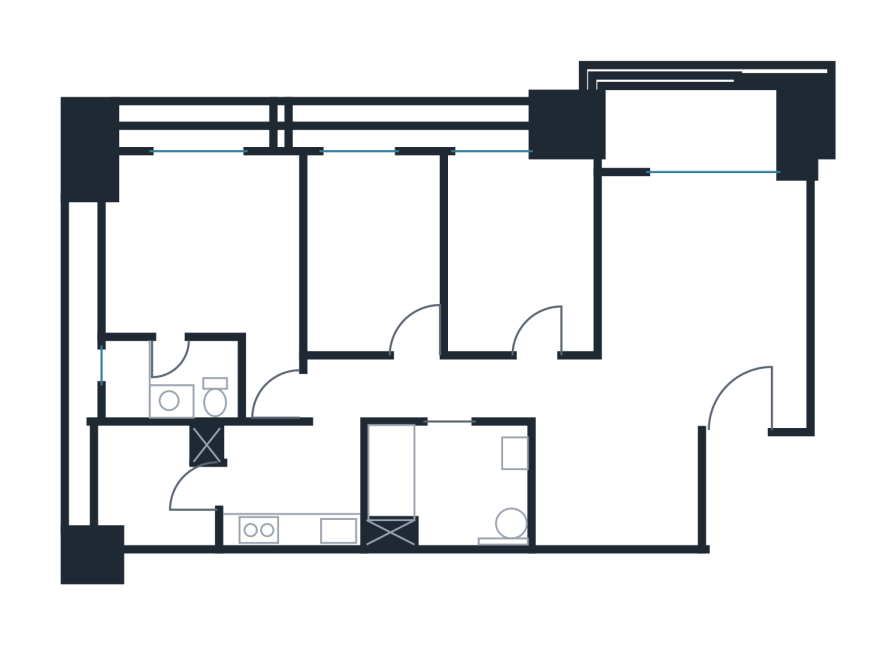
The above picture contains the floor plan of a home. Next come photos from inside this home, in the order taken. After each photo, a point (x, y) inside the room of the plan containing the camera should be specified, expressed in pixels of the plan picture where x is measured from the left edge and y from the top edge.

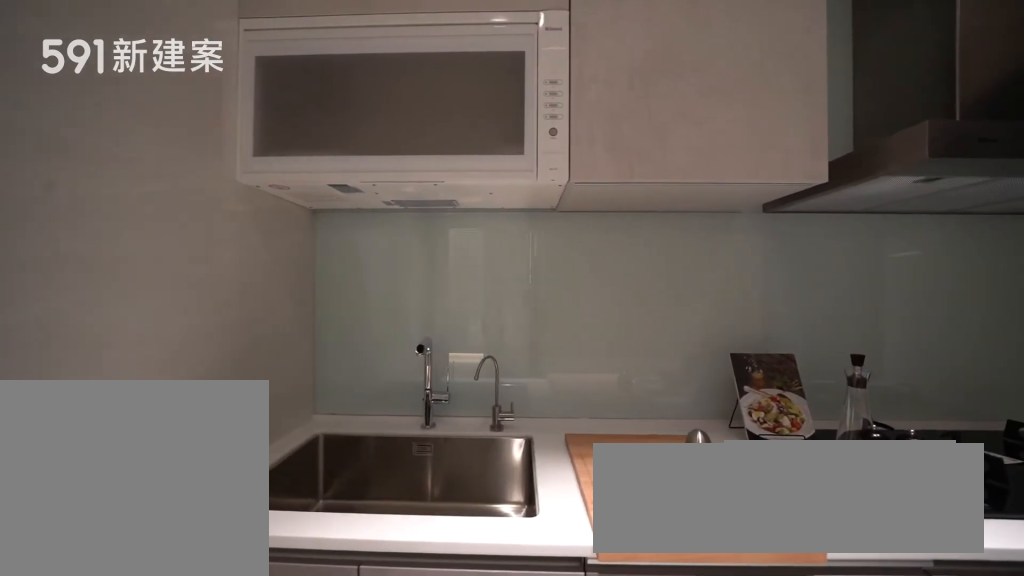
(287, 489)
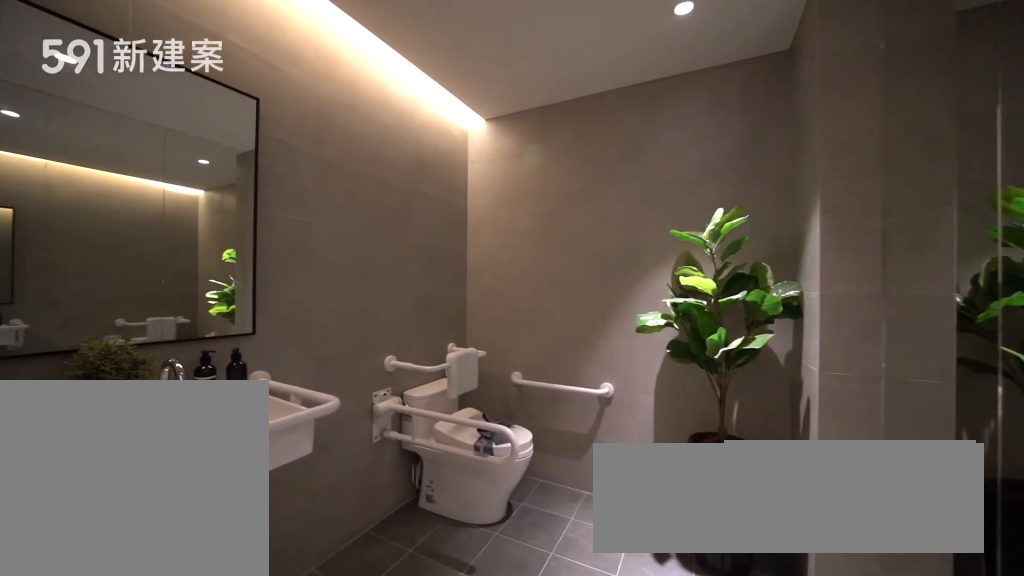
(447, 488)
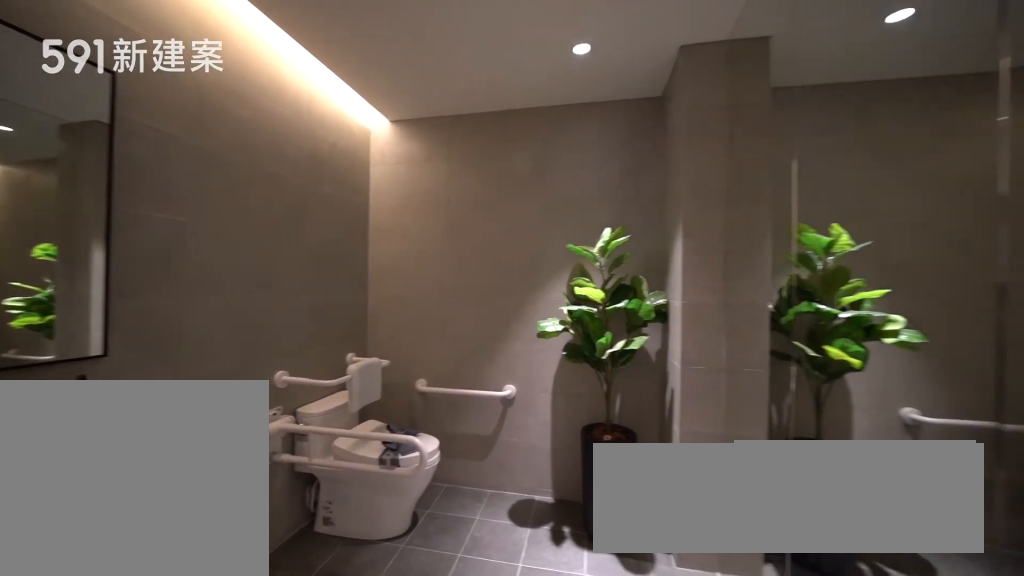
(447, 488)
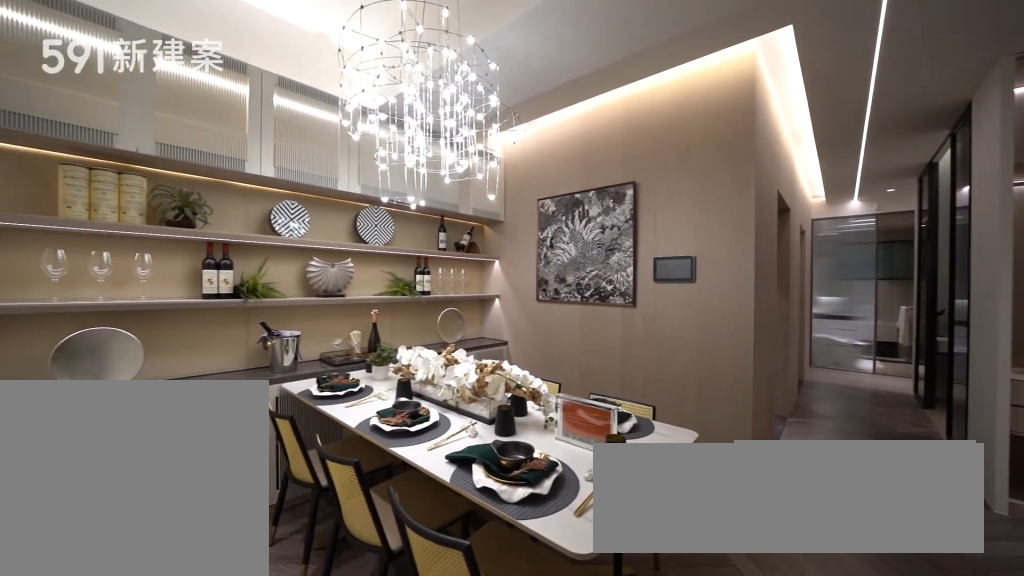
(615, 456)
